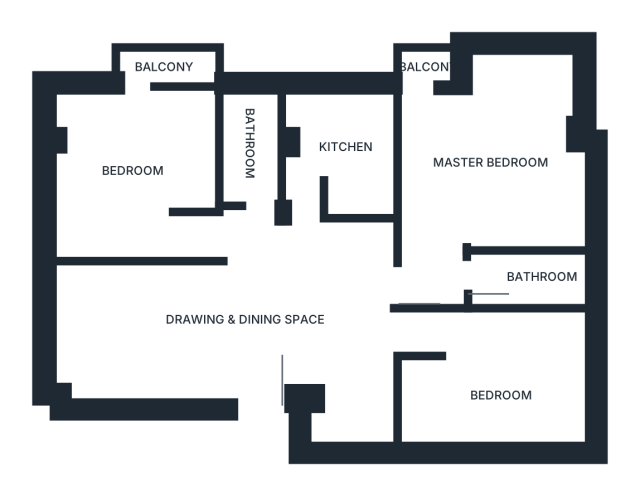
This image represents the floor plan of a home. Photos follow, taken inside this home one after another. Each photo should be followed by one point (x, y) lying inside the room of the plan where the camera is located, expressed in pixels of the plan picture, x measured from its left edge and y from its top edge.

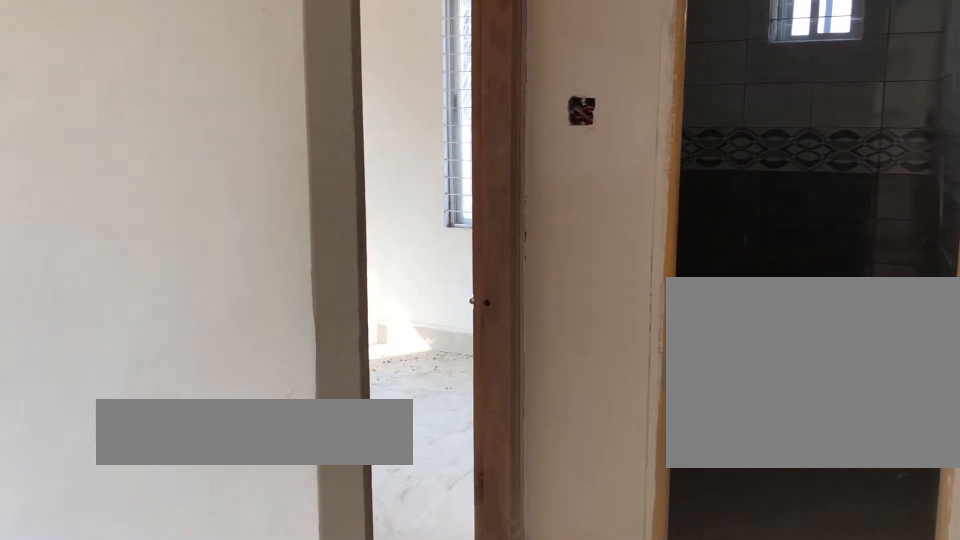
(223, 353)
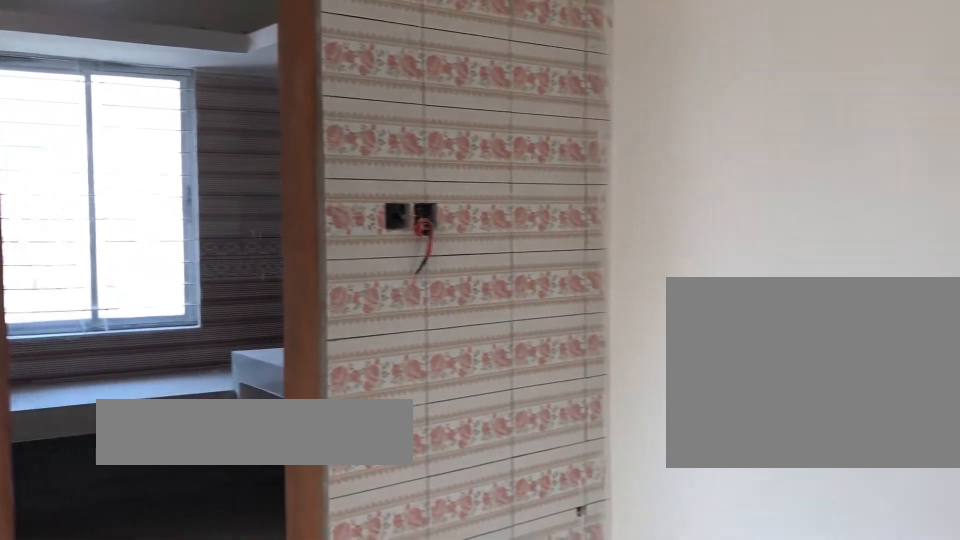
(223, 354)
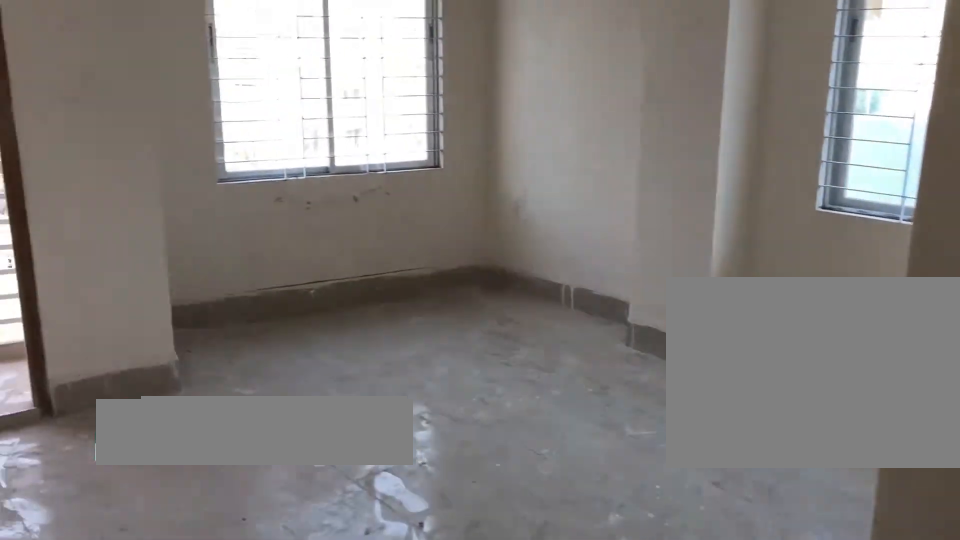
(482, 187)
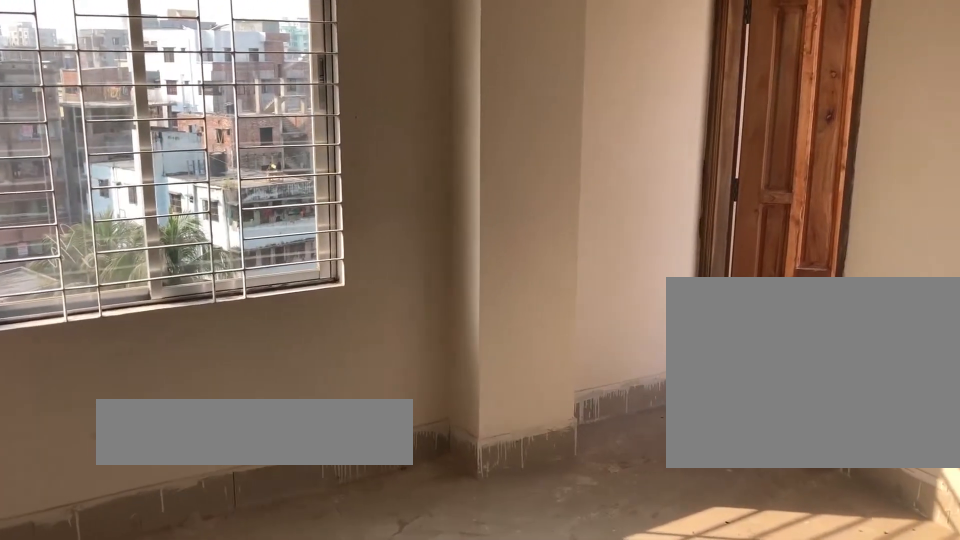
(157, 141)
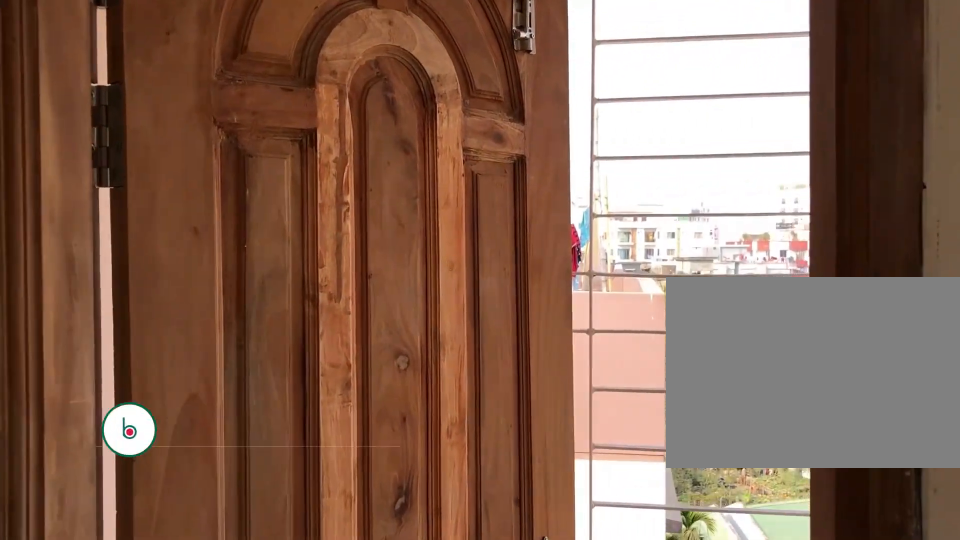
(157, 139)
